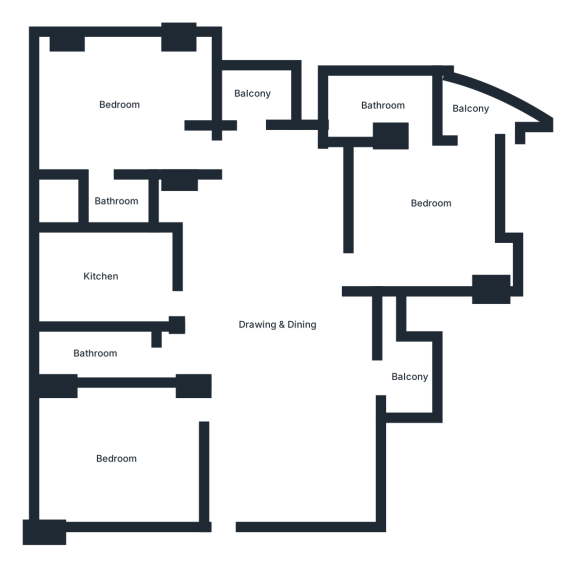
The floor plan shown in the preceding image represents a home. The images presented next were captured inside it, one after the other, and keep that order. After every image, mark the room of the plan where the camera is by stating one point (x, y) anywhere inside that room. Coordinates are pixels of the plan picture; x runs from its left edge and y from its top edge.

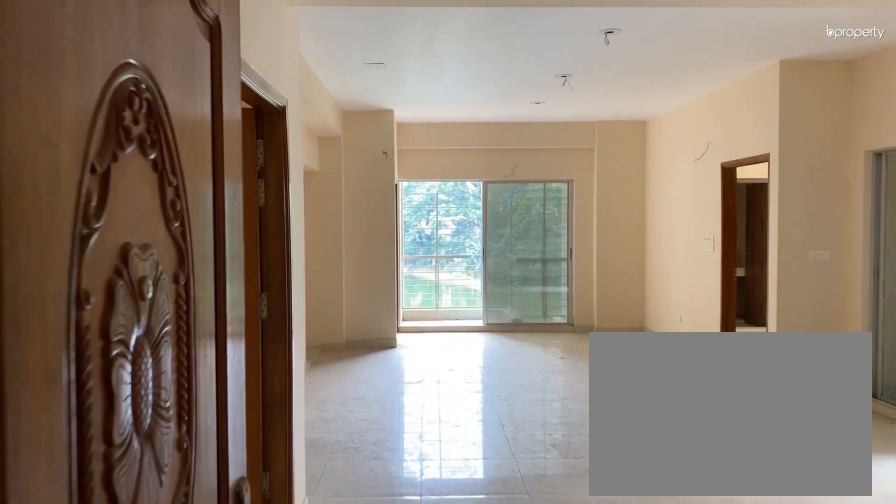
(238, 507)
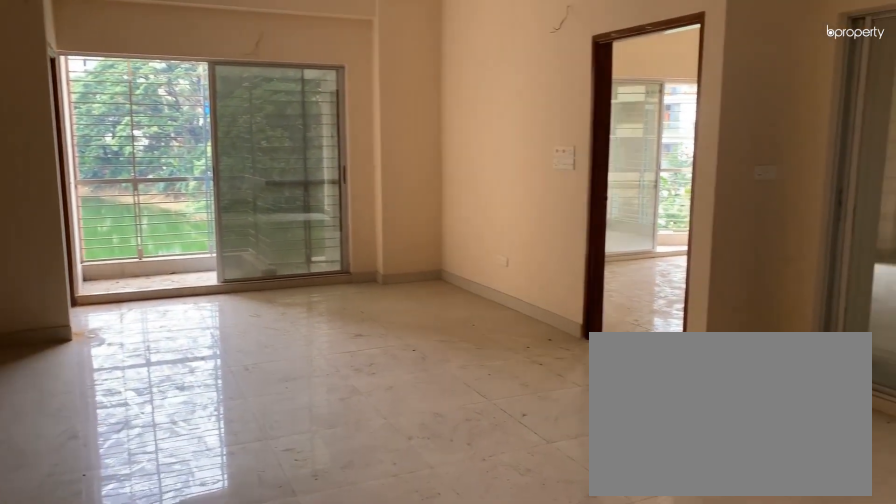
(281, 290)
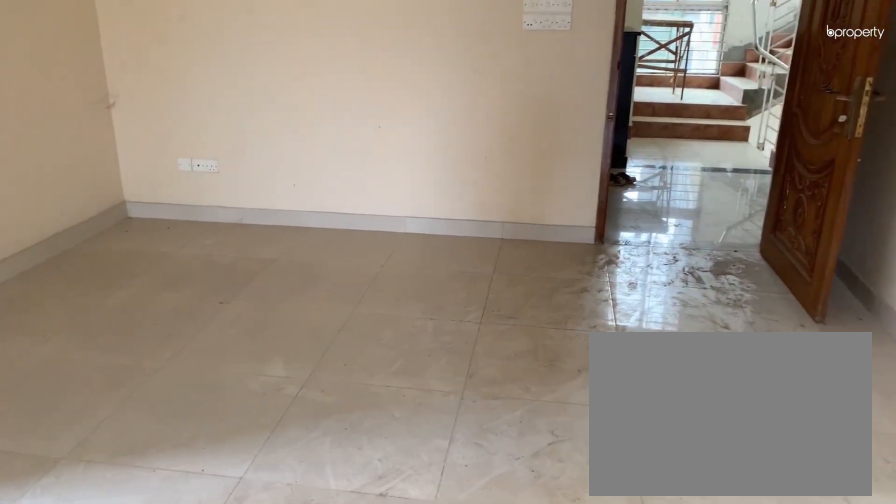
(297, 406)
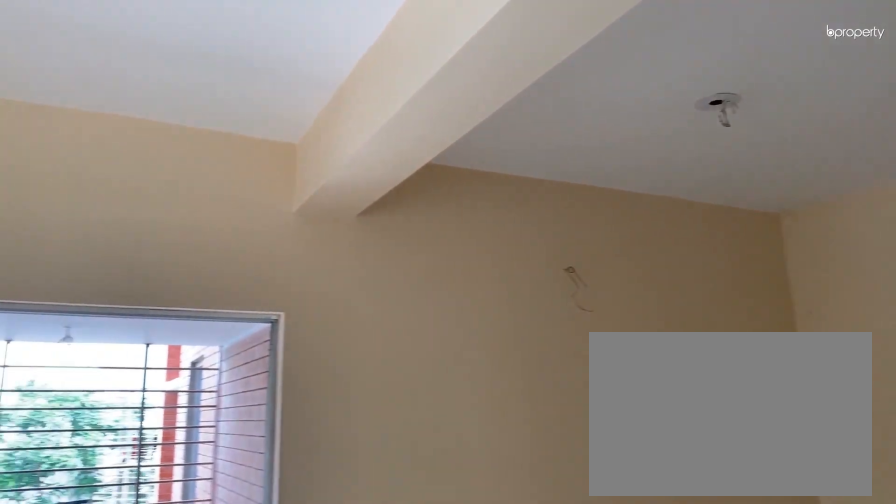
(297, 406)
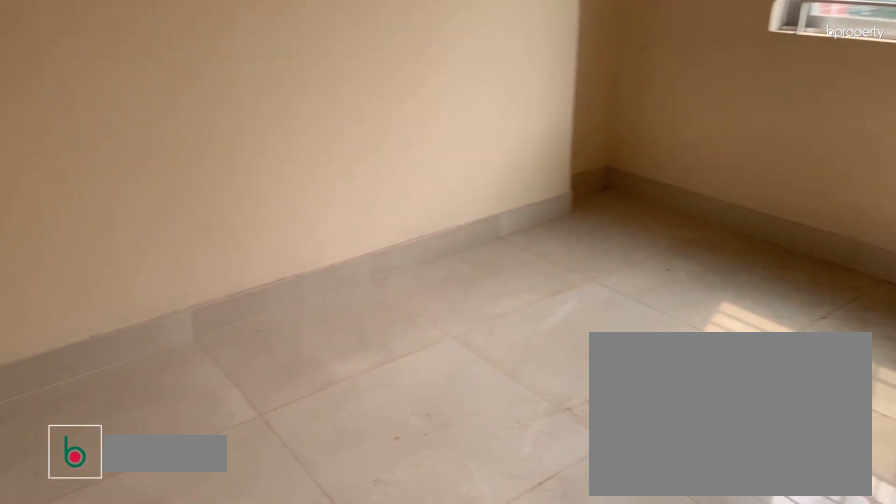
(116, 466)
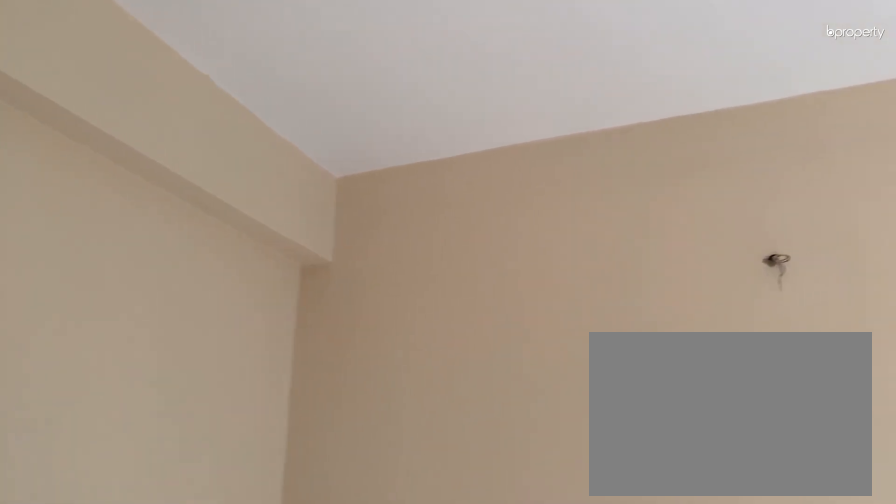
(116, 466)
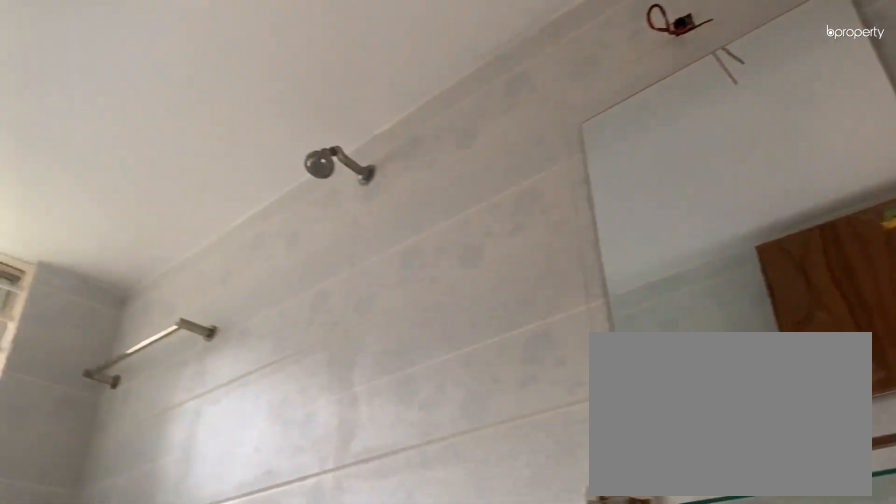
(96, 359)
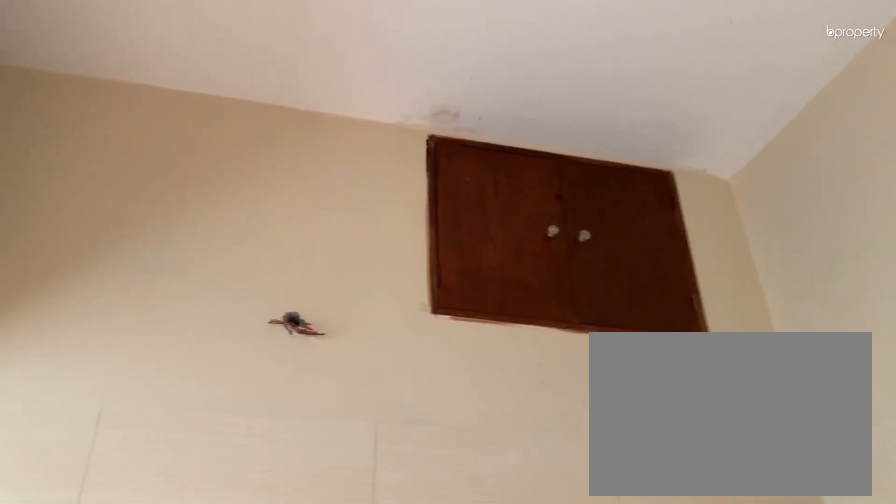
(106, 278)
